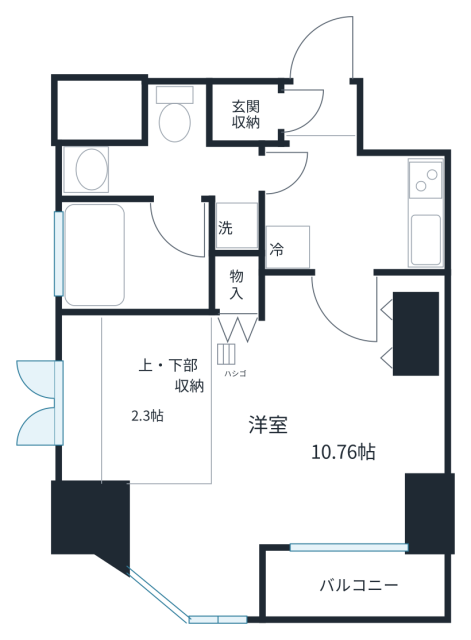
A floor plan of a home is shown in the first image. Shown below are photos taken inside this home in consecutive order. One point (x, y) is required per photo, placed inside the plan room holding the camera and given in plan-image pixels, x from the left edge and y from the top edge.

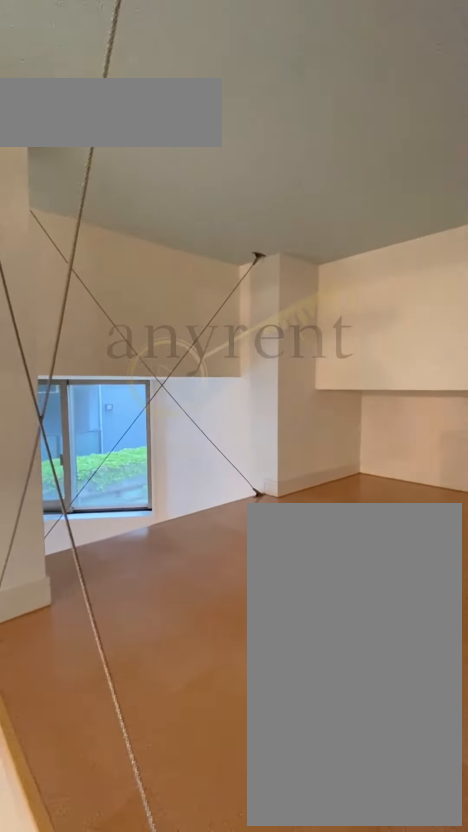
(138, 400)
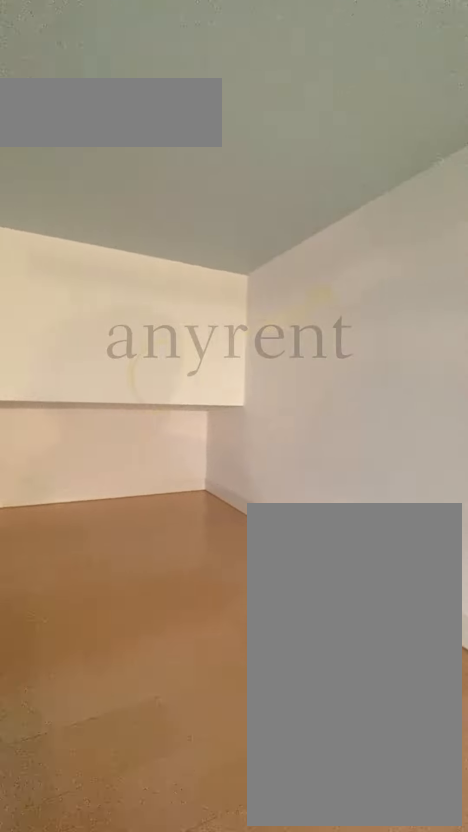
(138, 400)
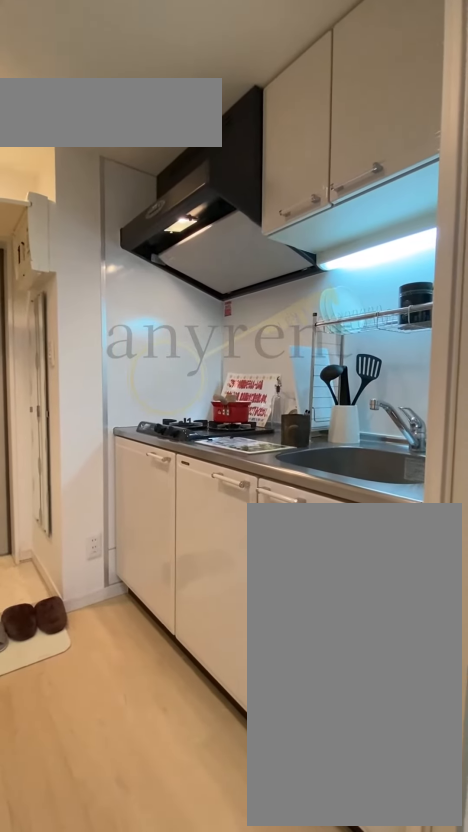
(425, 212)
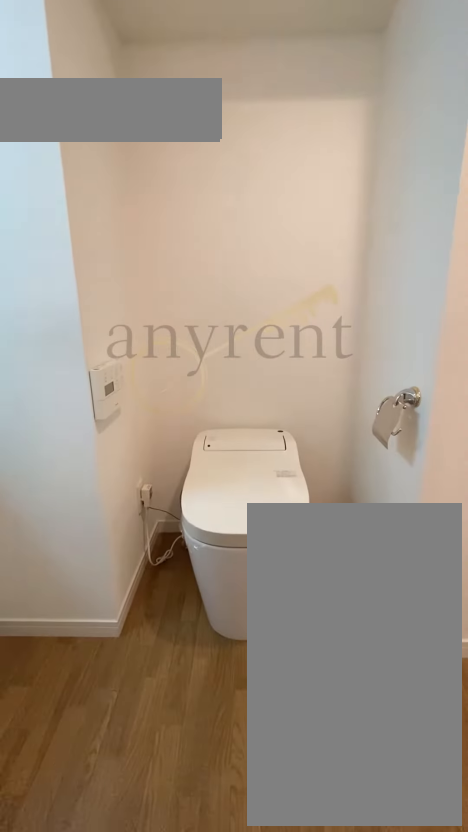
(175, 118)
